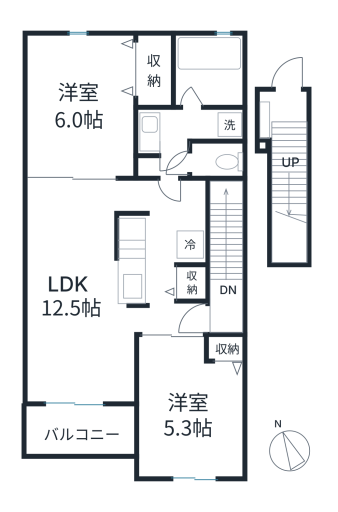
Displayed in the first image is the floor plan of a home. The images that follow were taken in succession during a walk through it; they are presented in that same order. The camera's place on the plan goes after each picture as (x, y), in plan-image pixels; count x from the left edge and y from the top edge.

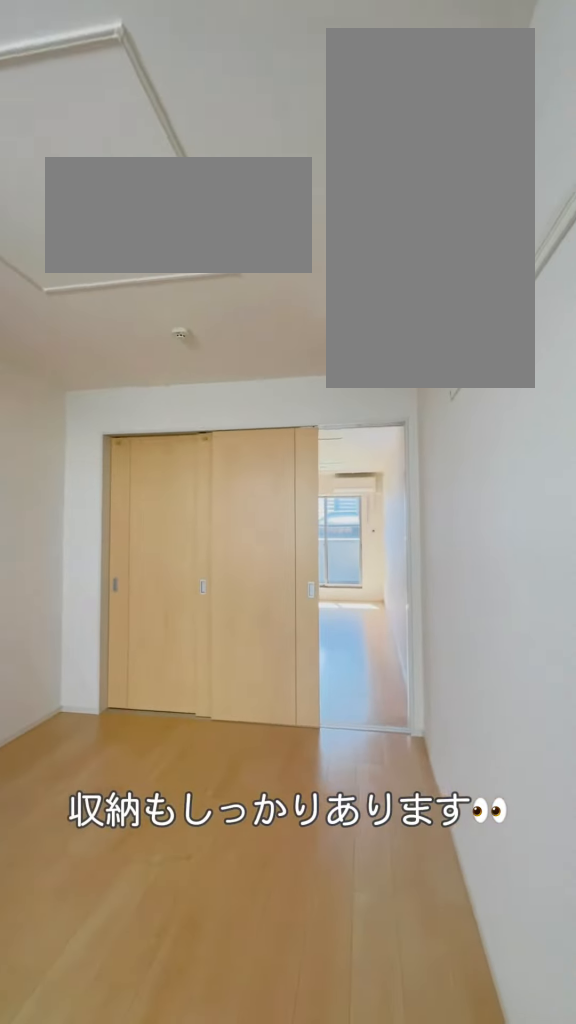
(44, 59)
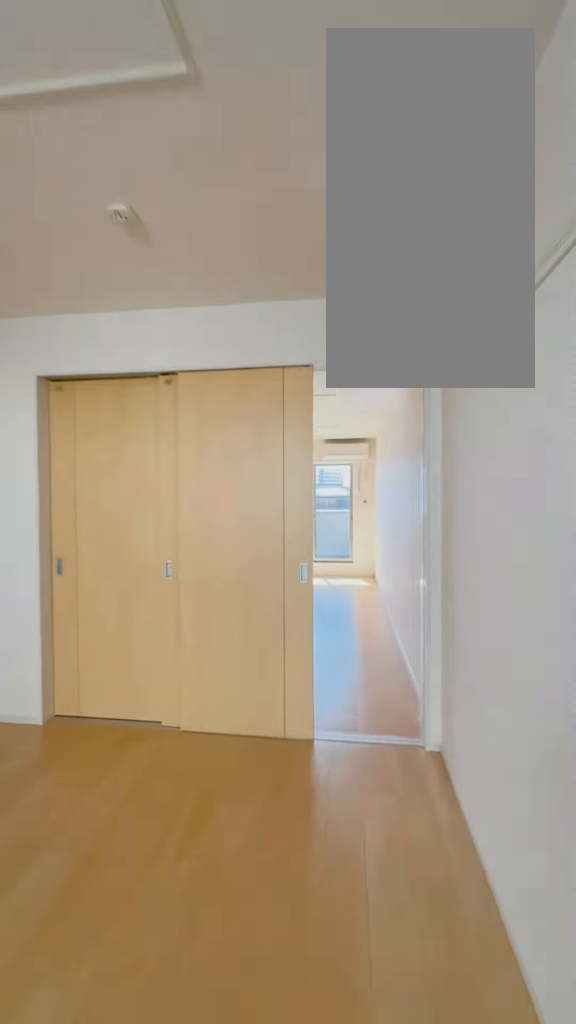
(45, 74)
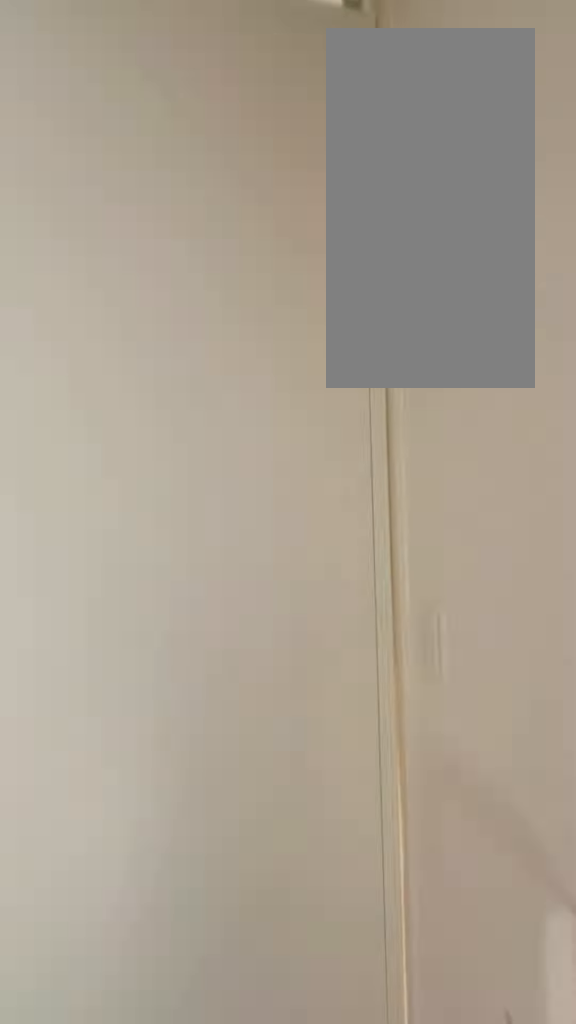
(106, 386)
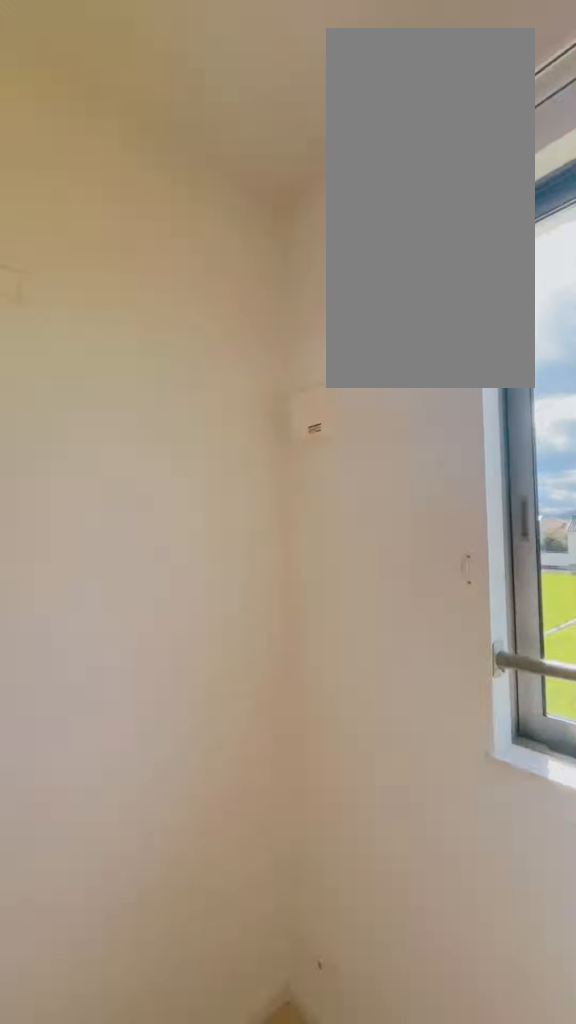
(189, 424)
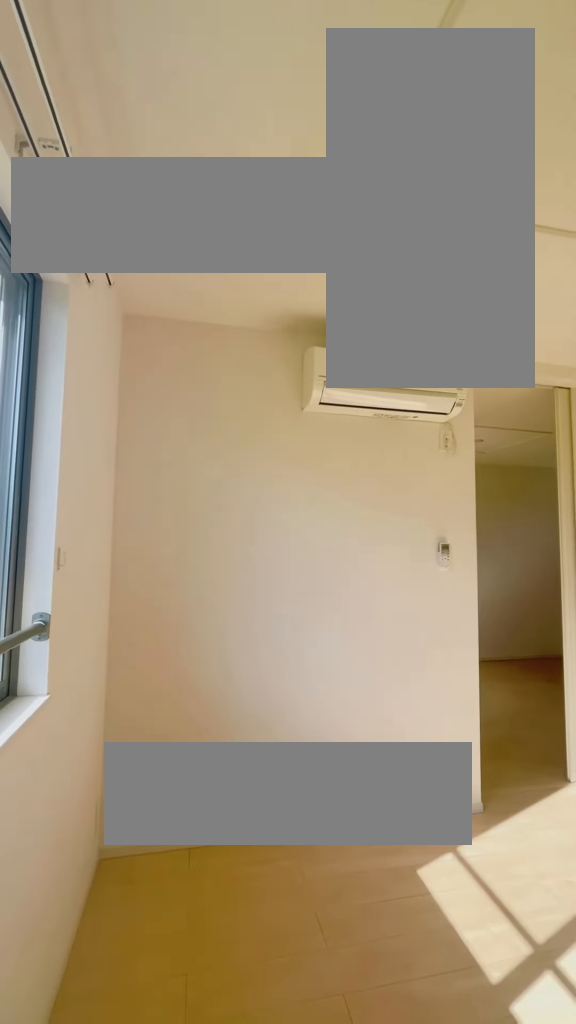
(231, 467)
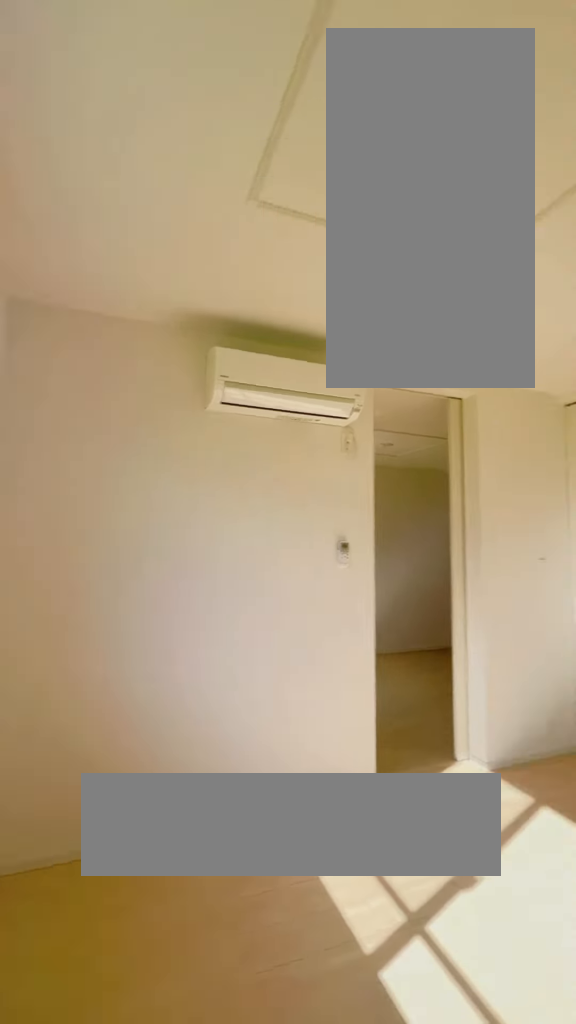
(224, 462)
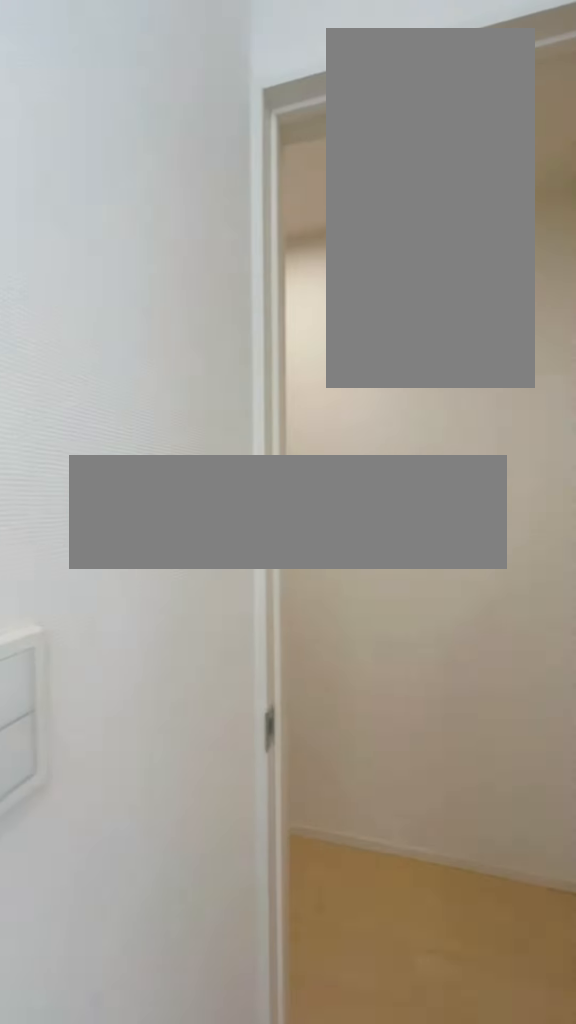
(201, 314)
